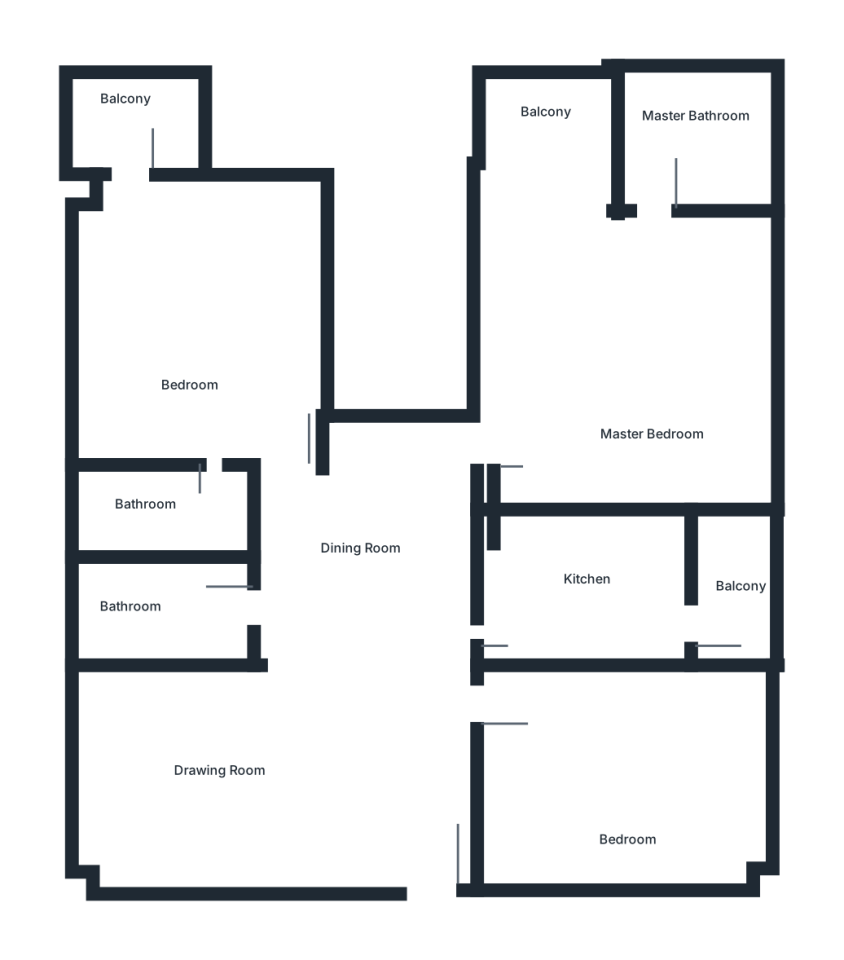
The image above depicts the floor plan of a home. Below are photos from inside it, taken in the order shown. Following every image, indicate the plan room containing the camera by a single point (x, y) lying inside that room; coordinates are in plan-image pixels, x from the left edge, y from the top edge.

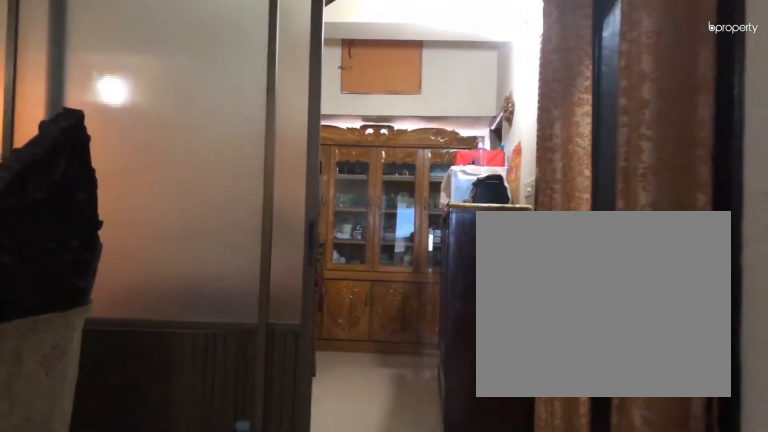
(307, 741)
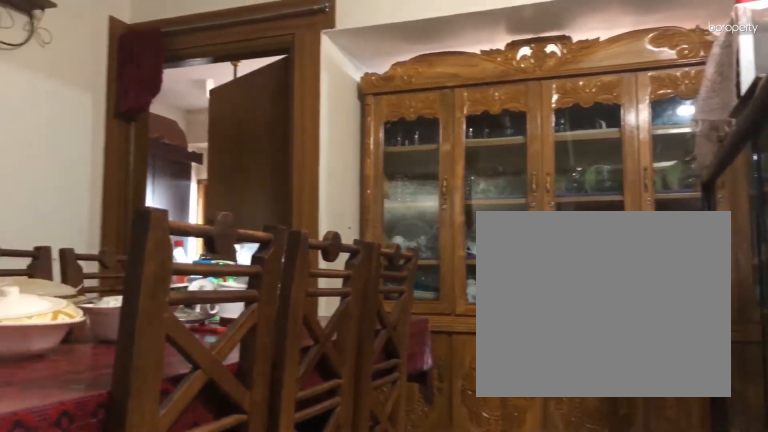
(348, 543)
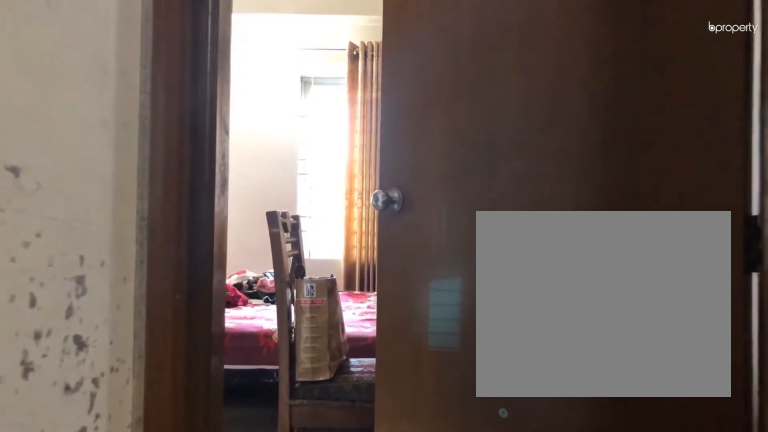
(315, 481)
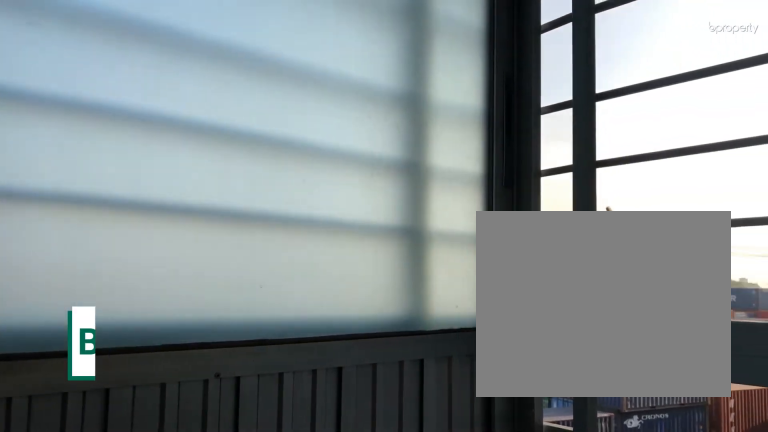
(125, 91)
